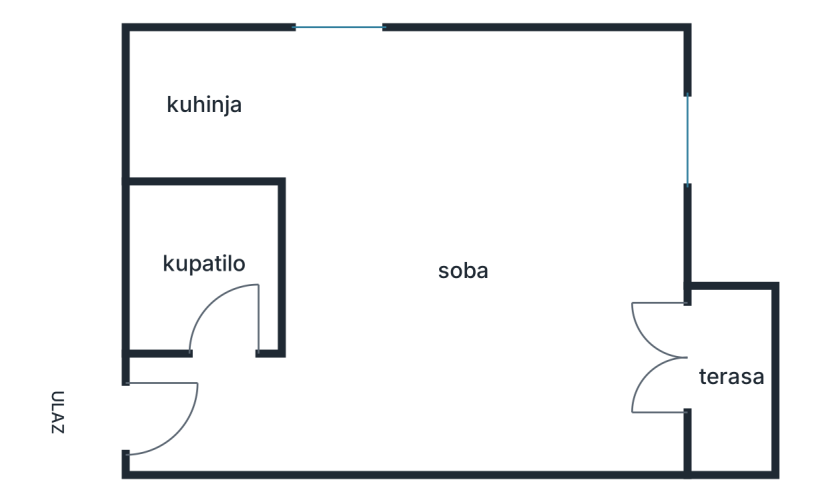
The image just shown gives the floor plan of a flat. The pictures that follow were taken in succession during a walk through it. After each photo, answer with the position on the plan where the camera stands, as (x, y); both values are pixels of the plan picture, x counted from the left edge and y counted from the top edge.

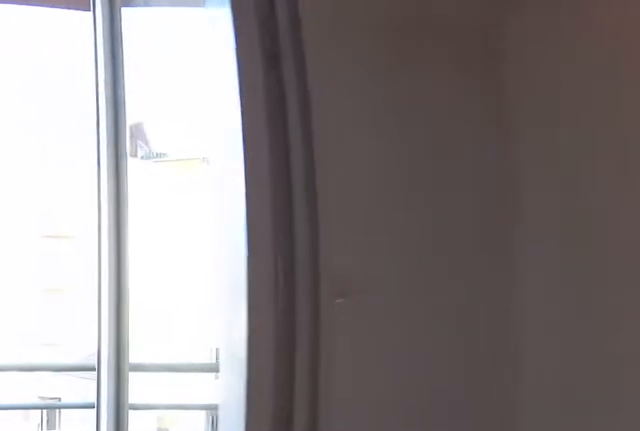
(535, 392)
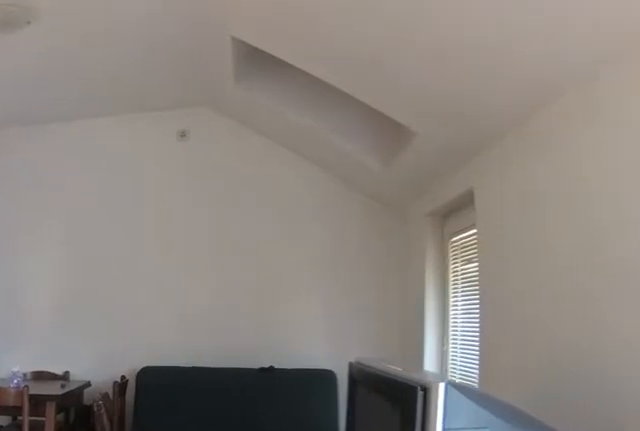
(622, 364)
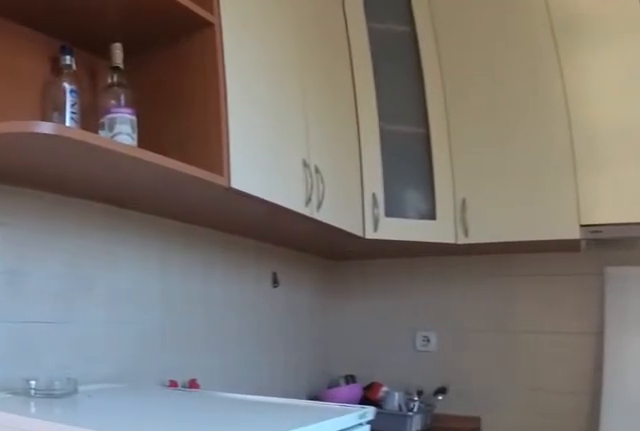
(242, 63)
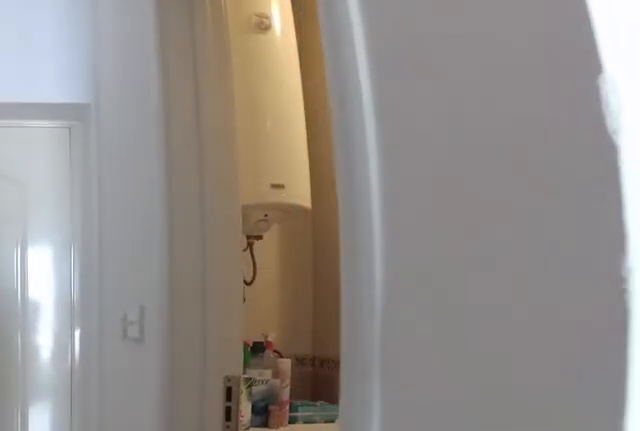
(306, 401)
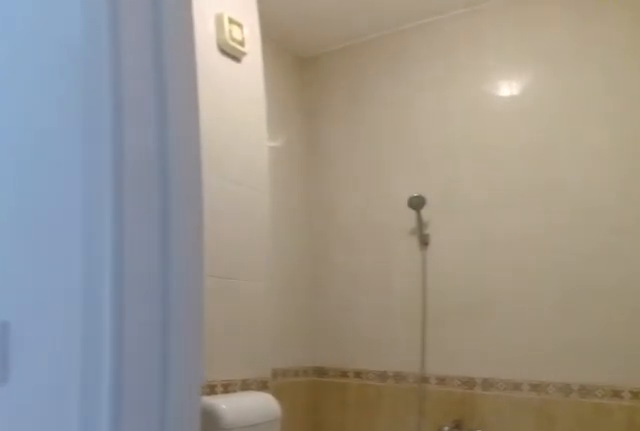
(270, 399)
